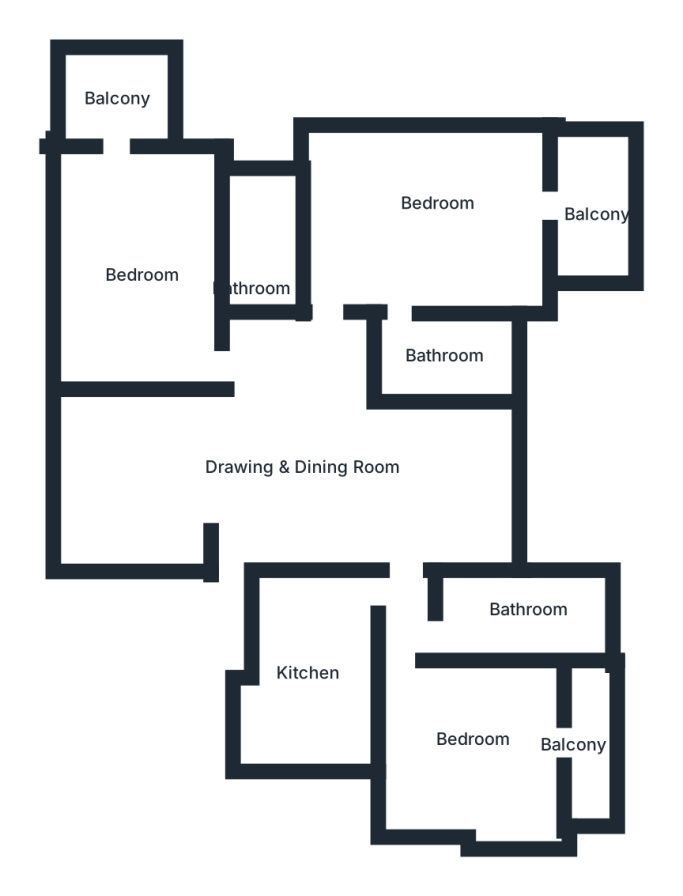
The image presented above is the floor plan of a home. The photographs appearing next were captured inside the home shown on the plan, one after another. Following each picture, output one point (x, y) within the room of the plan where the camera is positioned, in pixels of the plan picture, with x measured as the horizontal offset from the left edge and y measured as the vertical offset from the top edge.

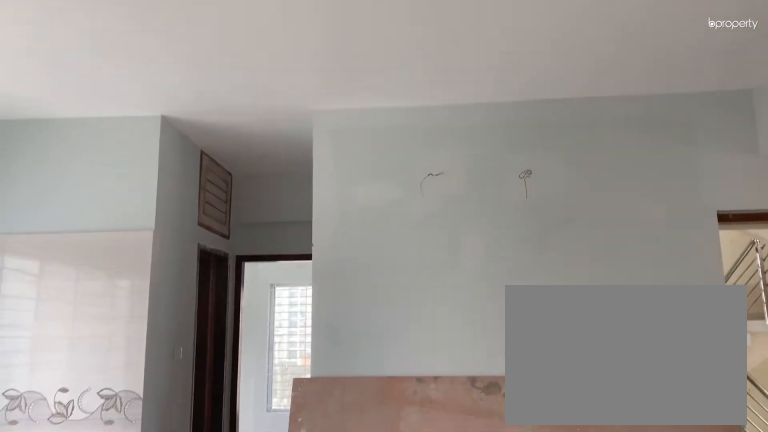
(261, 480)
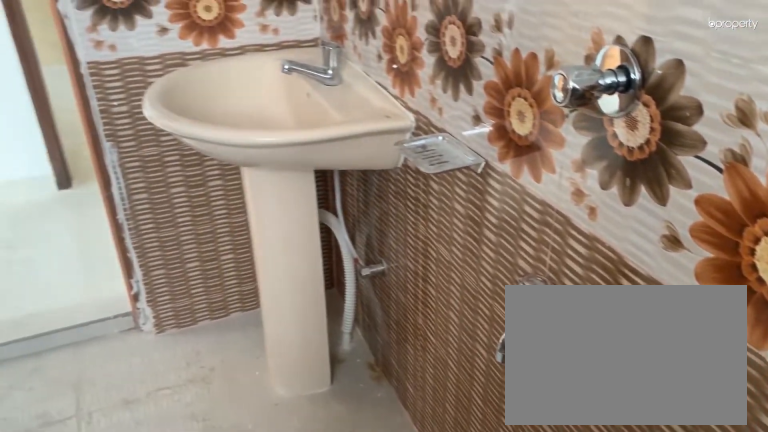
(510, 610)
